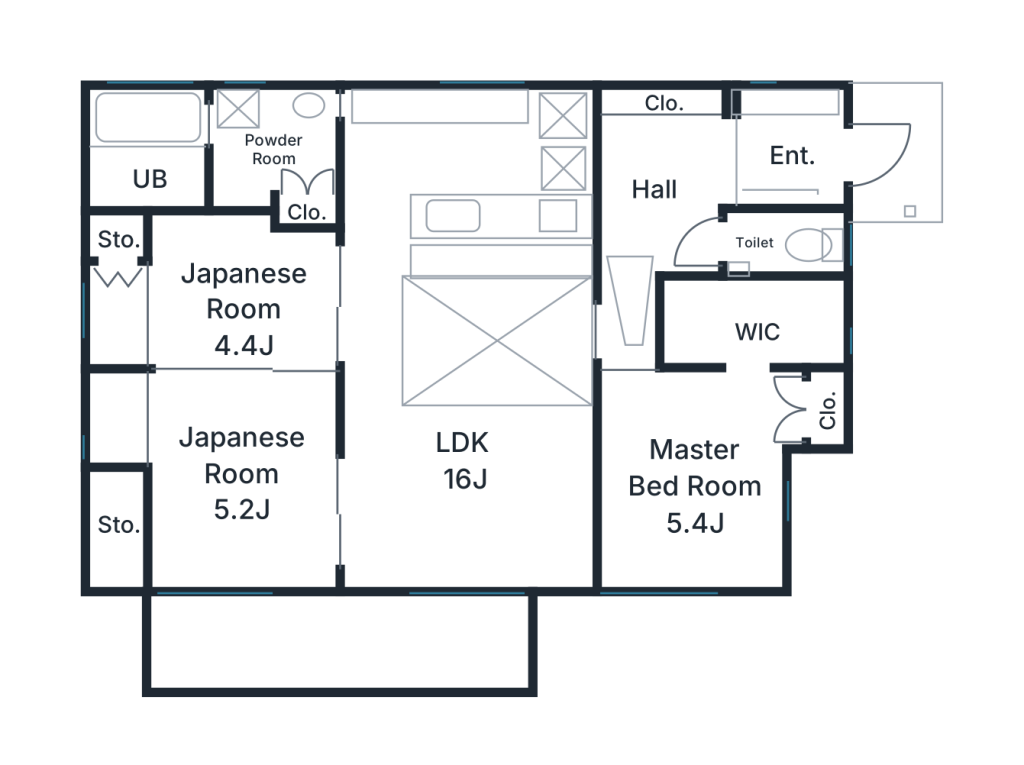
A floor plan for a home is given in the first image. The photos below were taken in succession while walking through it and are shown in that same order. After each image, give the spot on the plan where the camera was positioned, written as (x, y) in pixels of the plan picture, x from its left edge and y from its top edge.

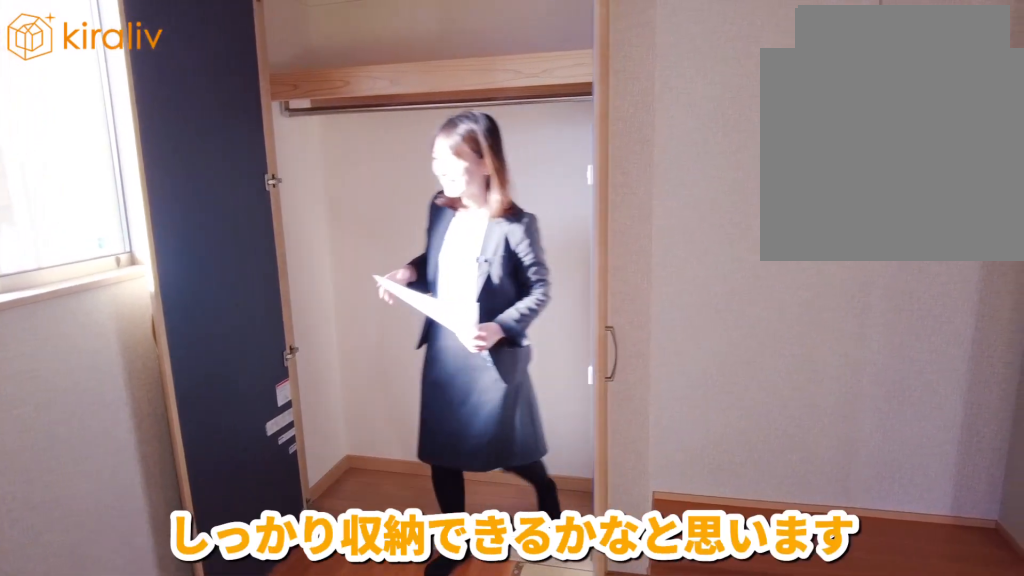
(148, 388)
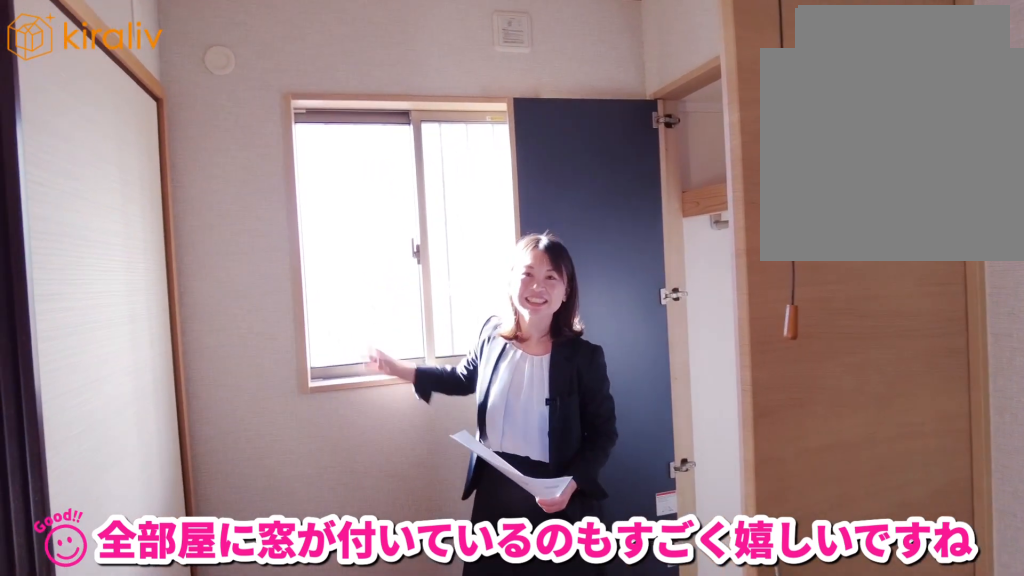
(155, 397)
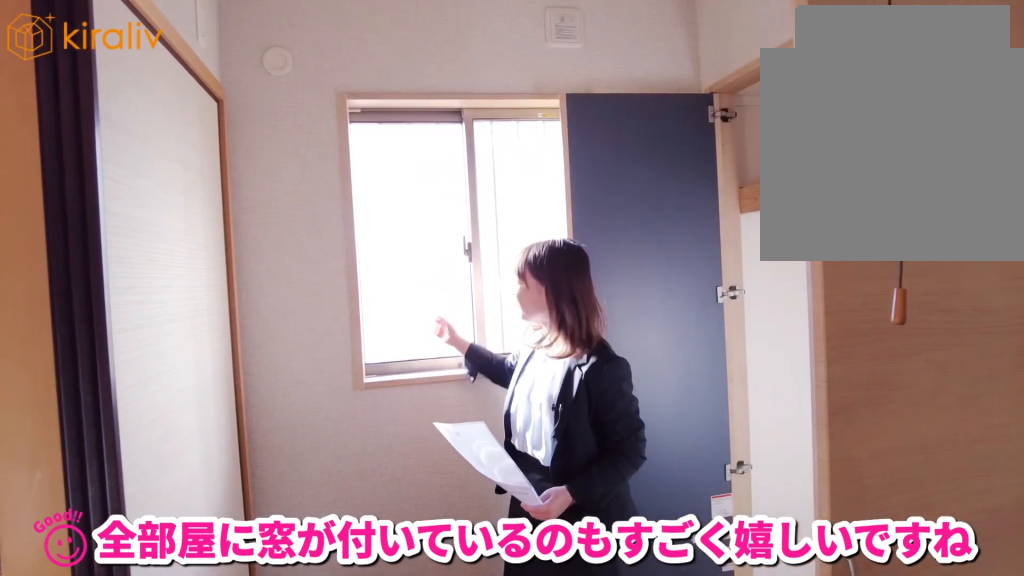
(156, 402)
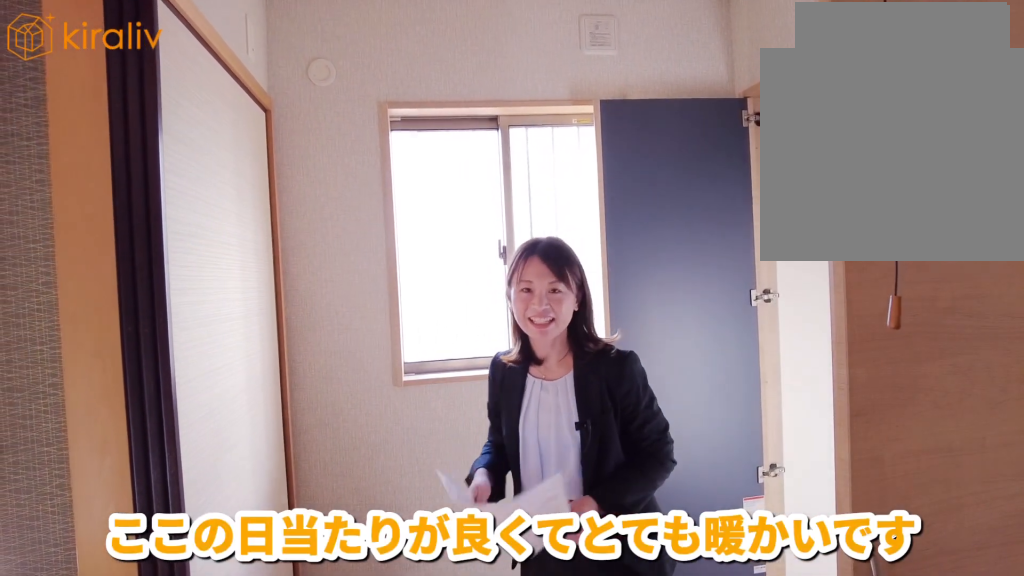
(160, 404)
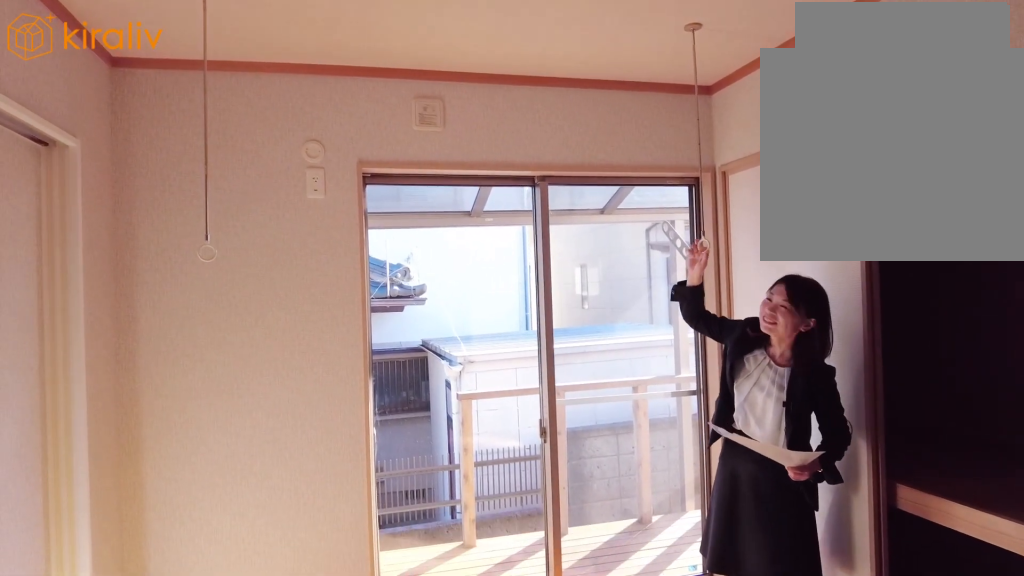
(176, 507)
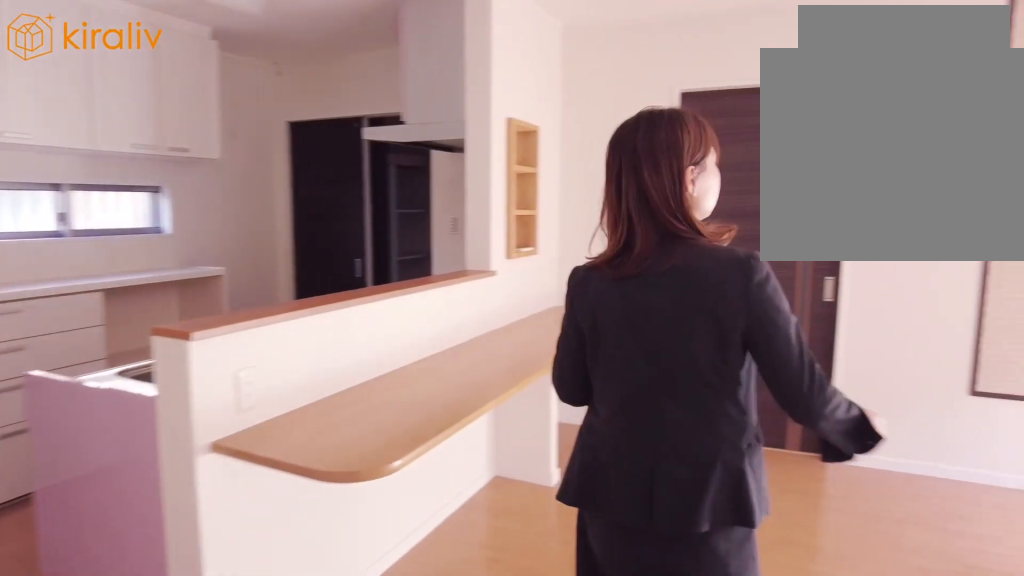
(394, 335)
